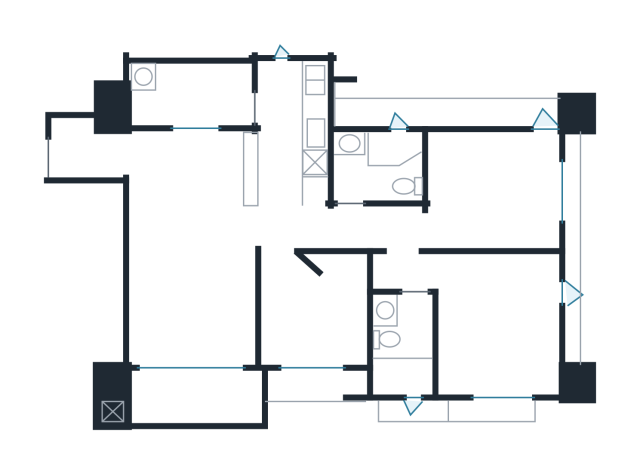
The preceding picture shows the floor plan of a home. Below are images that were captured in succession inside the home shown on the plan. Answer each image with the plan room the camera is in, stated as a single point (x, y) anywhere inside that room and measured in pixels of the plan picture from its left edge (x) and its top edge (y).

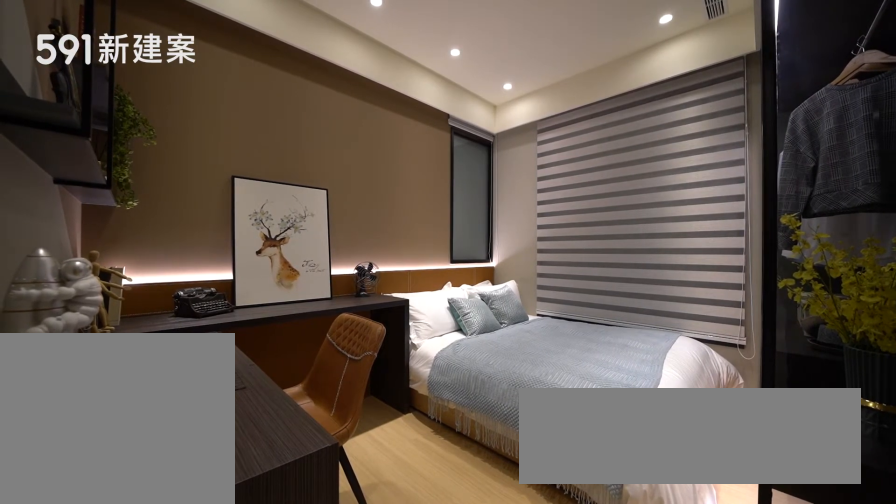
(497, 187)
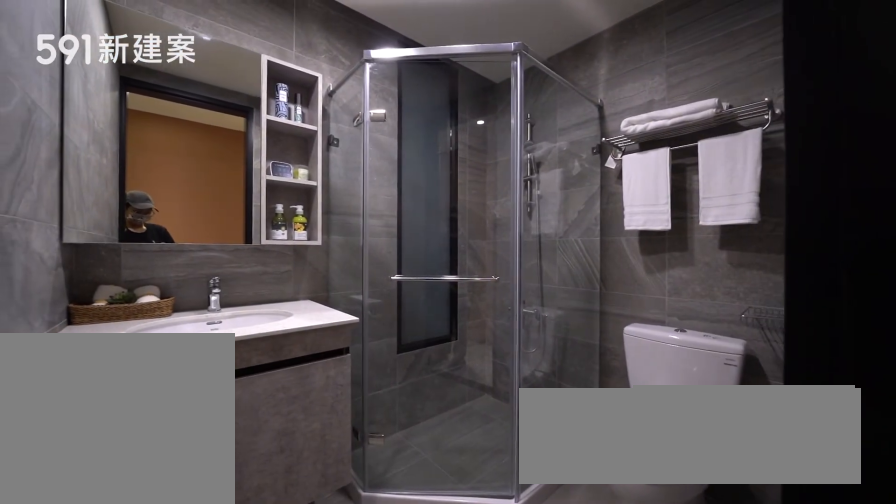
(383, 165)
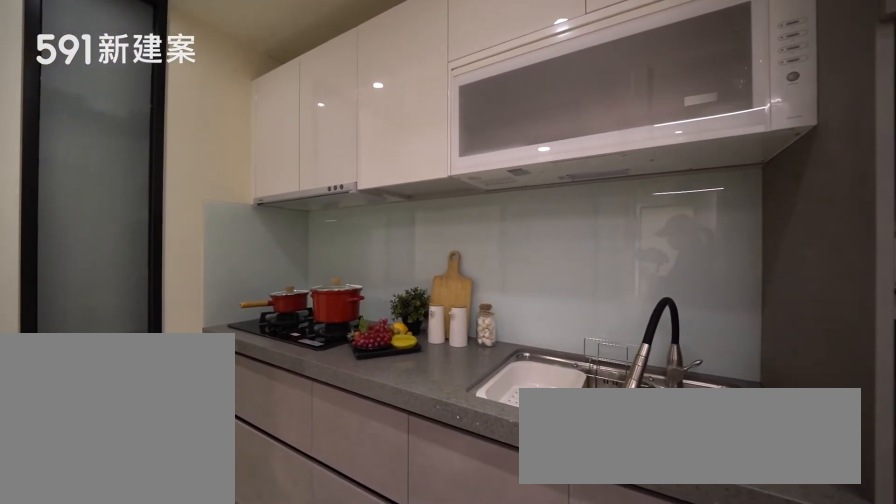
(293, 128)
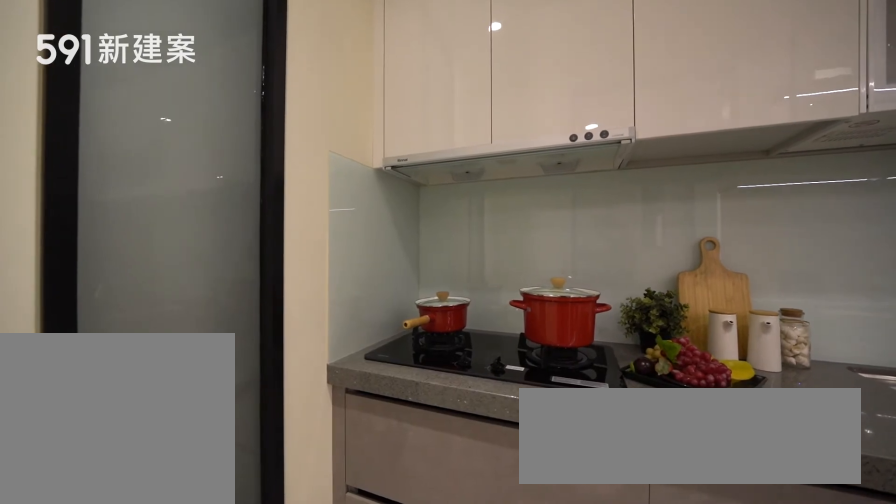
(293, 128)
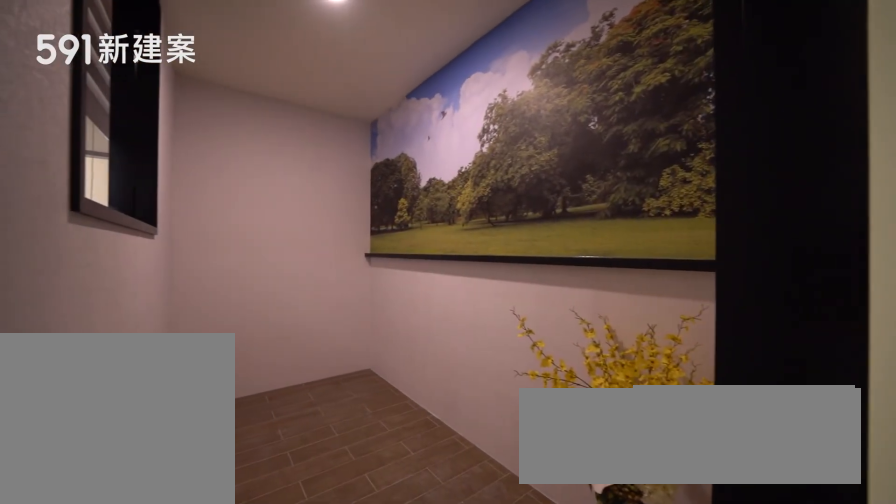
(187, 93)
